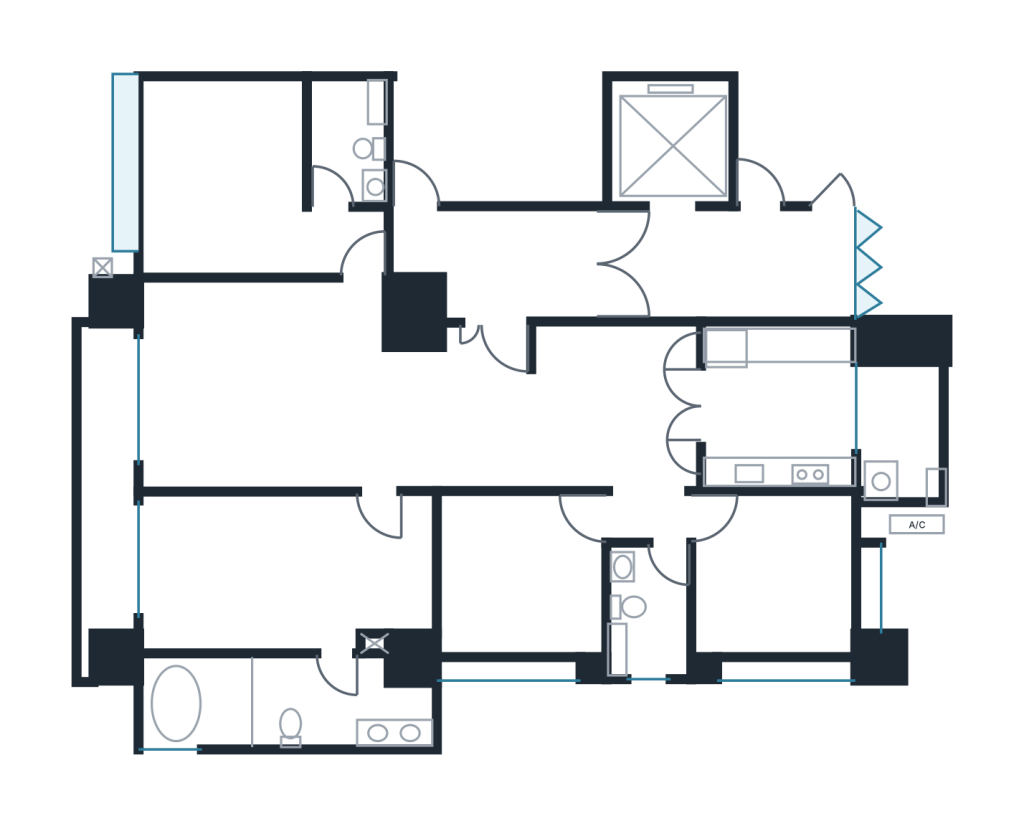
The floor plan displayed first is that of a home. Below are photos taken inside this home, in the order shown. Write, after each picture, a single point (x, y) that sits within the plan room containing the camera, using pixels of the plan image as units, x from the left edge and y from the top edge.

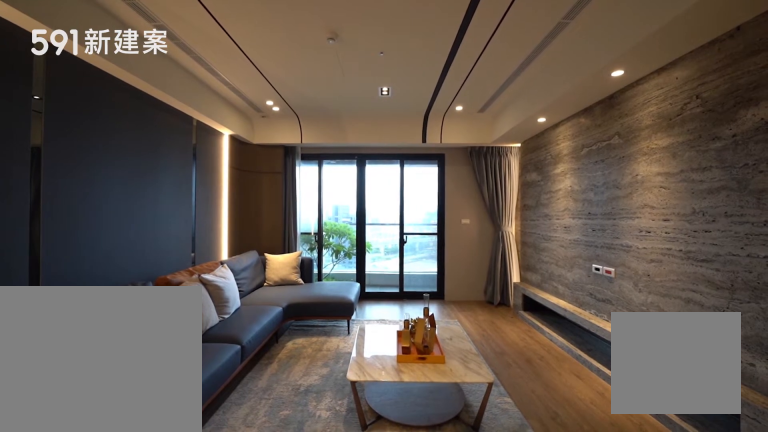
(257, 382)
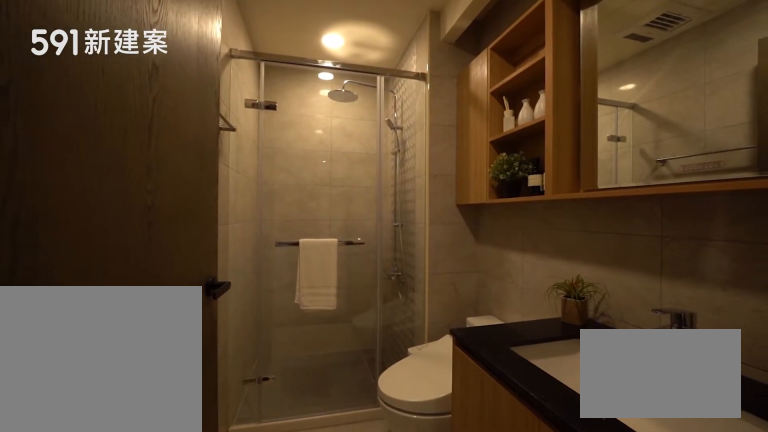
(346, 146)
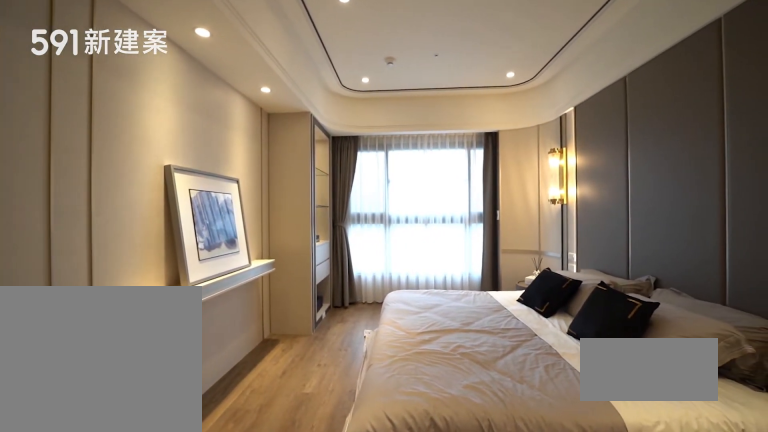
(276, 568)
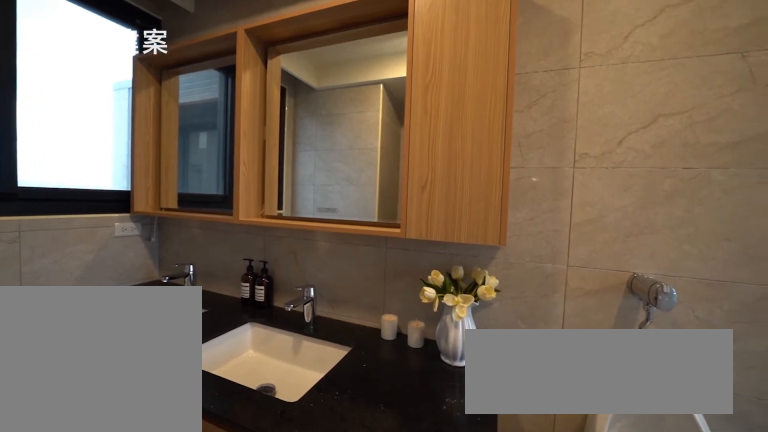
(275, 707)
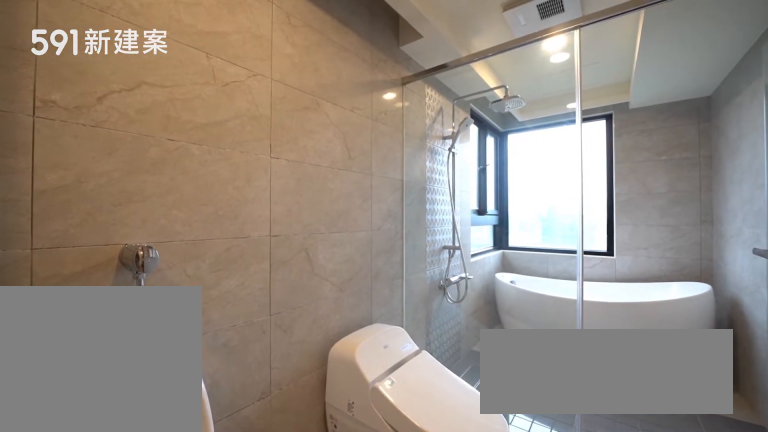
(275, 707)
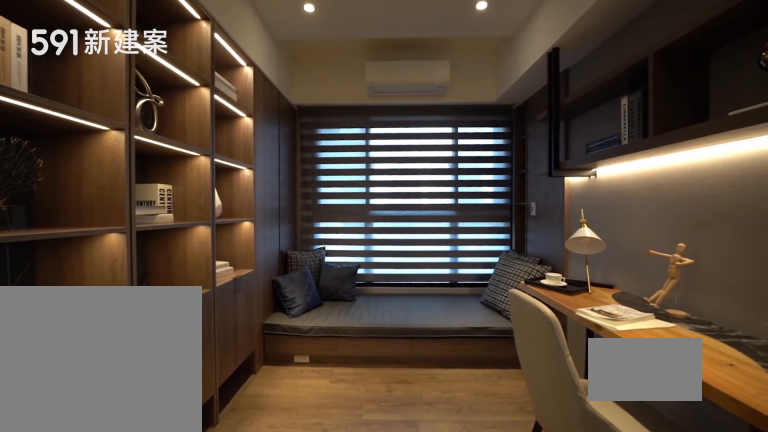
(522, 573)
